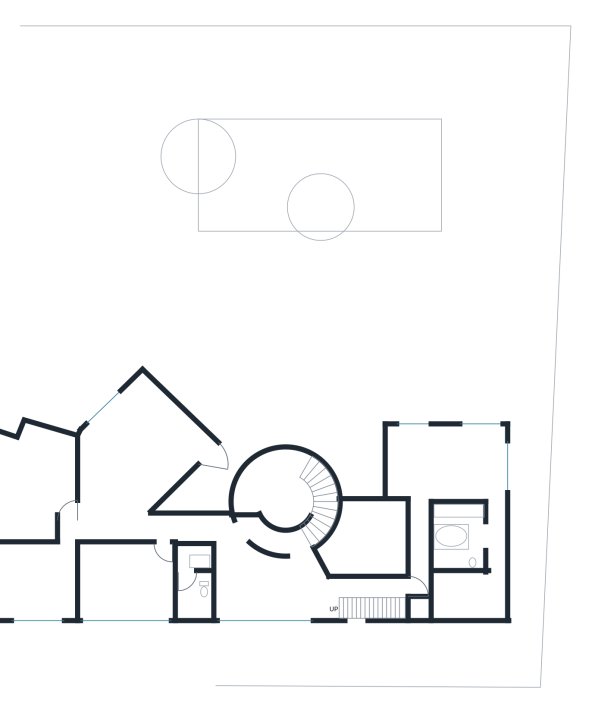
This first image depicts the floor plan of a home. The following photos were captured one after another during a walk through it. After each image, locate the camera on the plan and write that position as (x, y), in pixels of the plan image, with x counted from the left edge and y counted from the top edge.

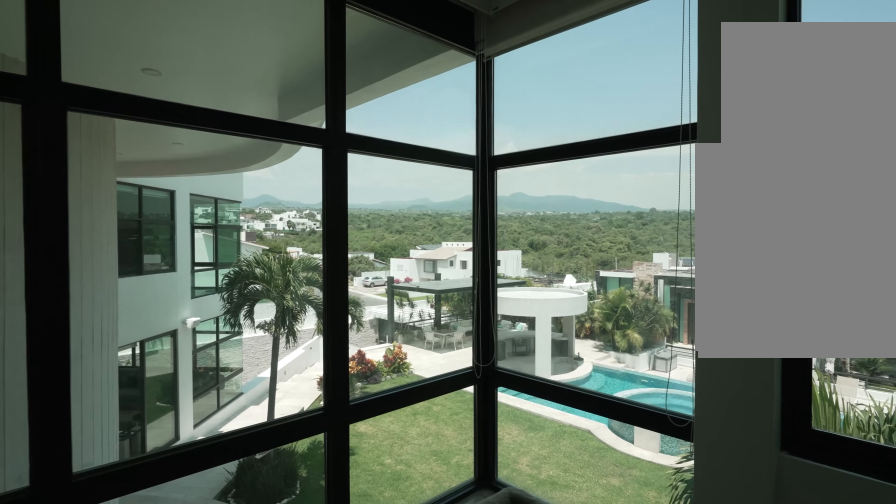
(436, 440)
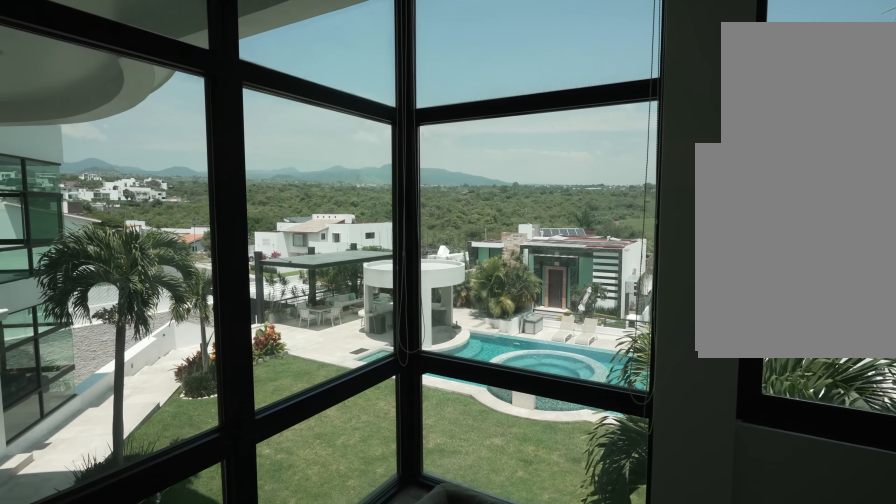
(436, 440)
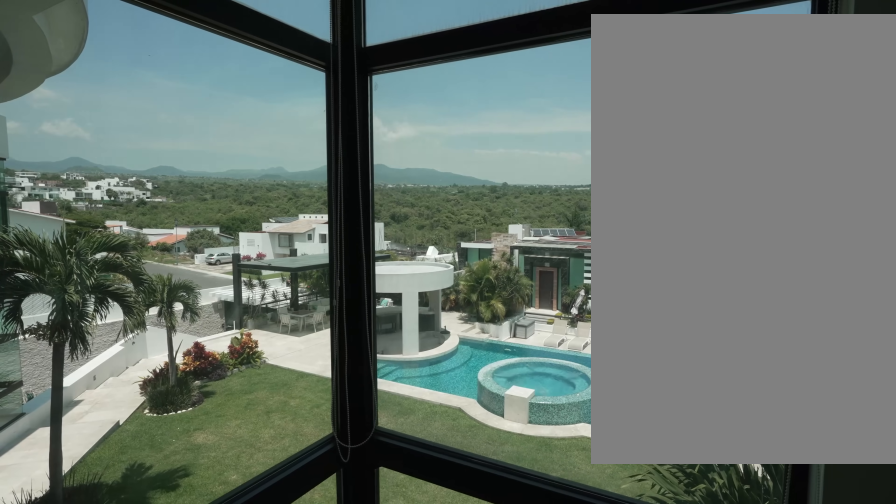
(436, 440)
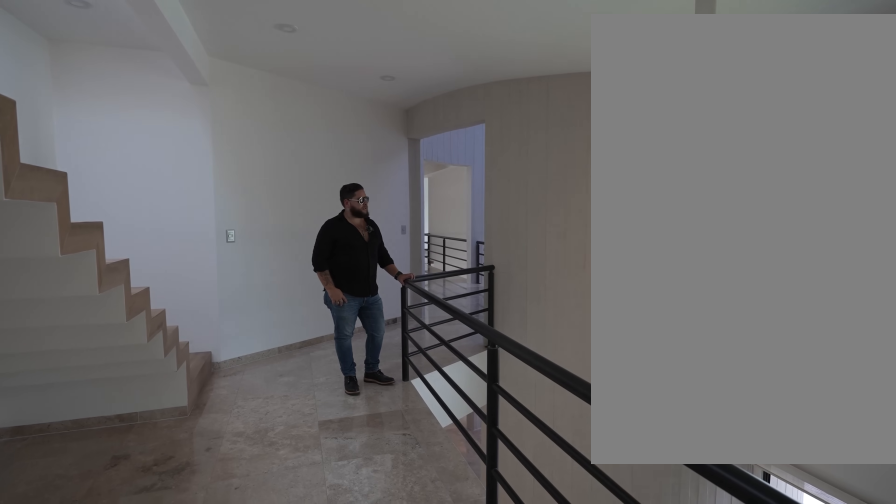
(385, 584)
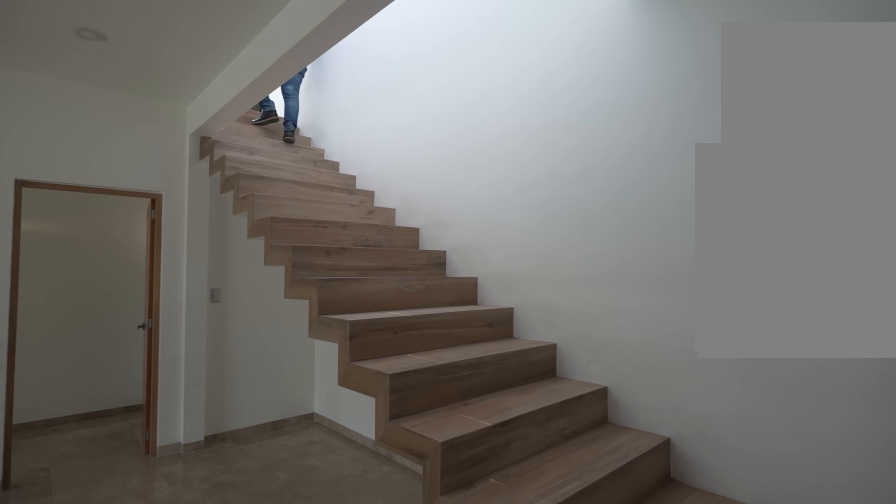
(333, 599)
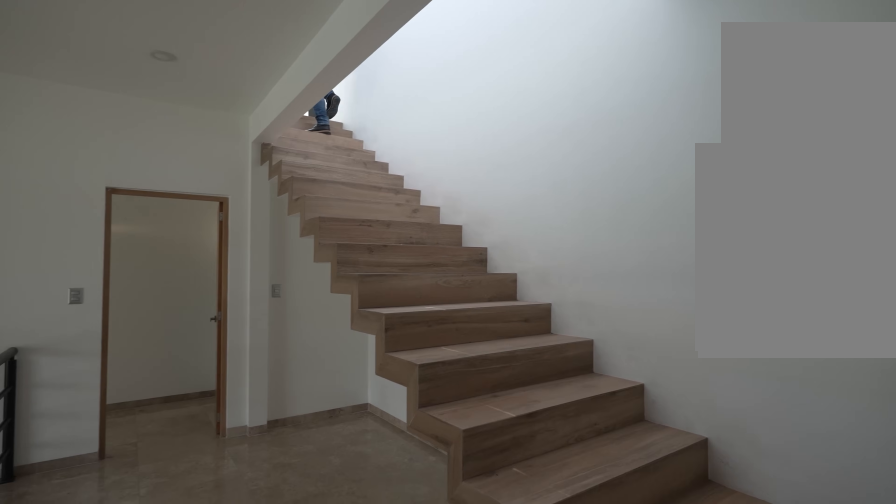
(333, 604)
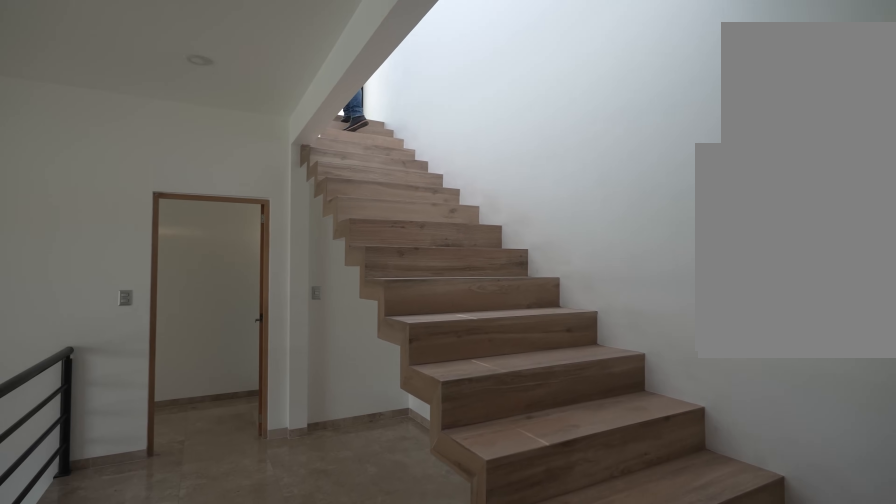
(336, 609)
